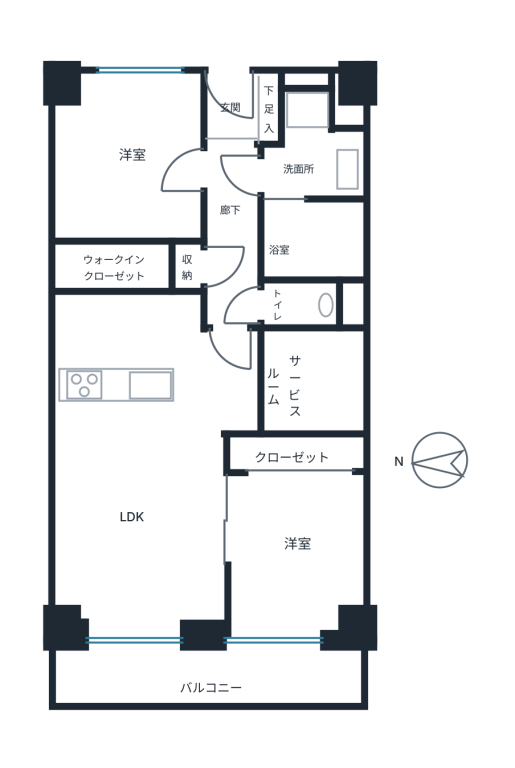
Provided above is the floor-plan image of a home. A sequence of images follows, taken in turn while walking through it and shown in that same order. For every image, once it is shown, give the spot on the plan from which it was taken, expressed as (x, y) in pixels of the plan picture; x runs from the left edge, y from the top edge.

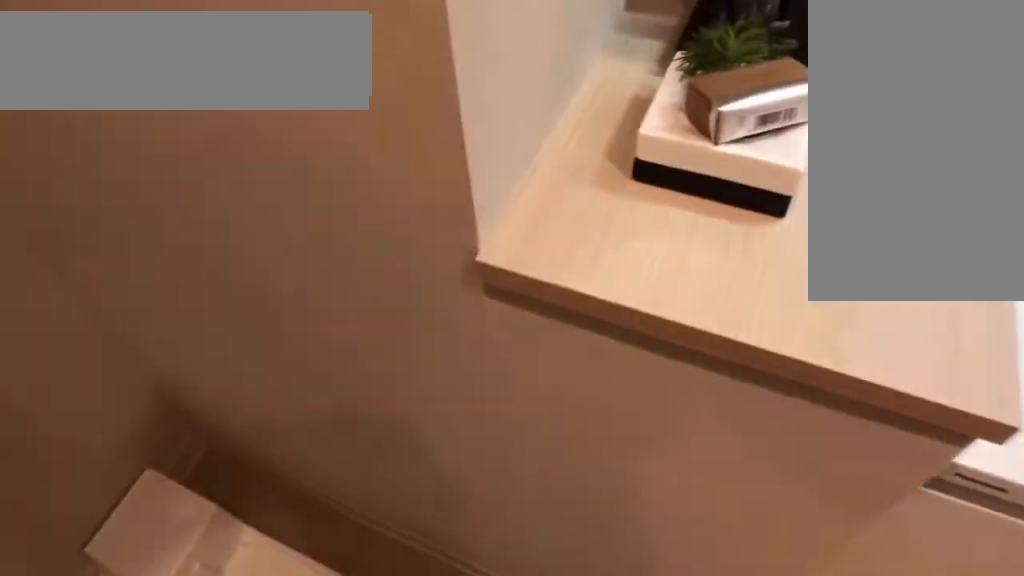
(312, 199)
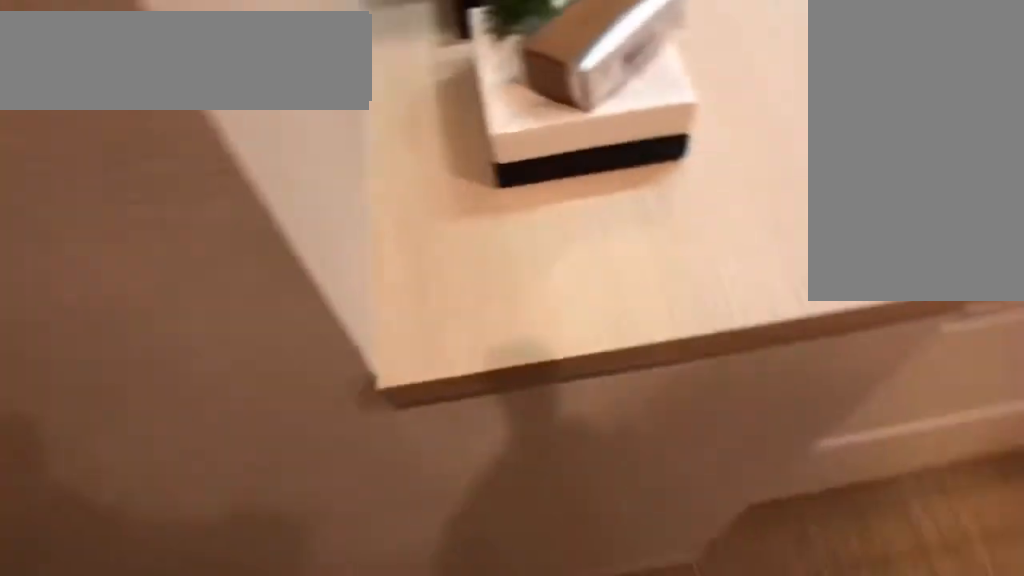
(312, 199)
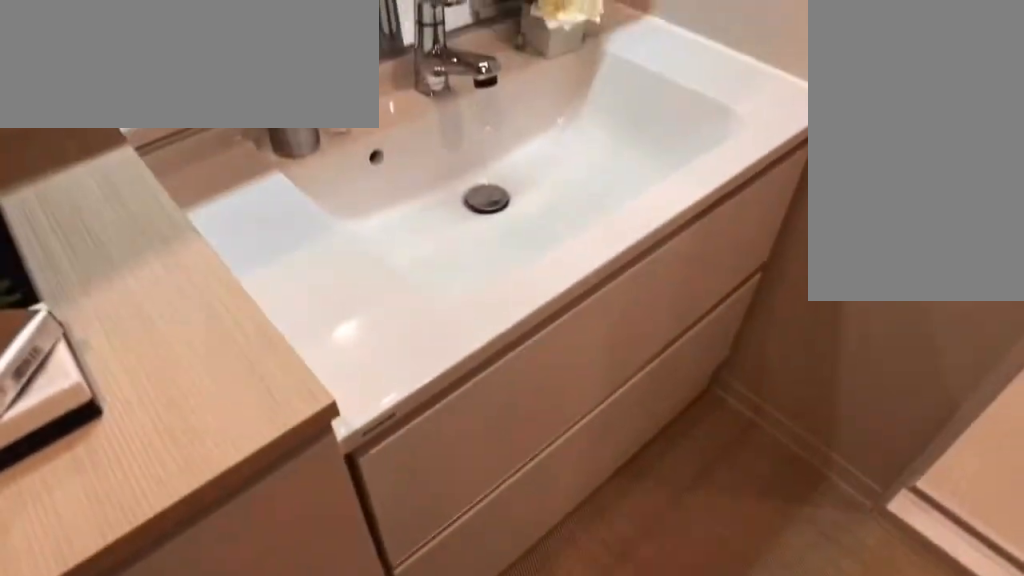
(313, 199)
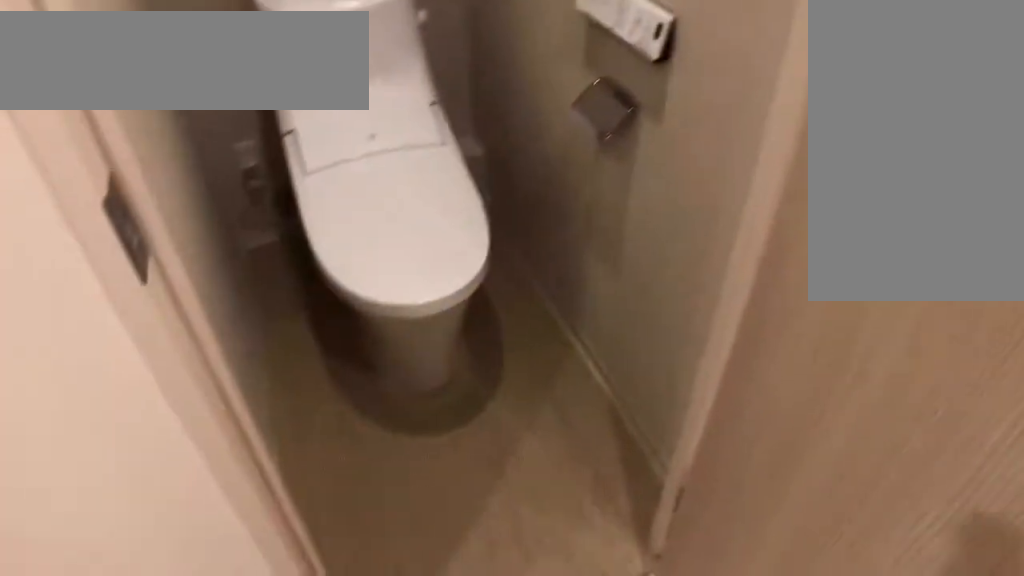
(296, 290)
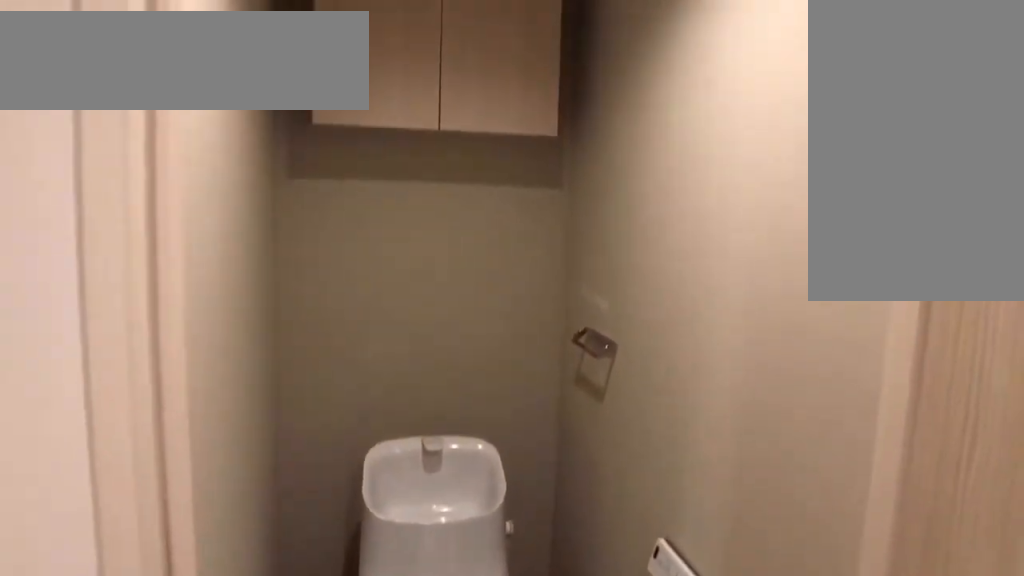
(296, 290)
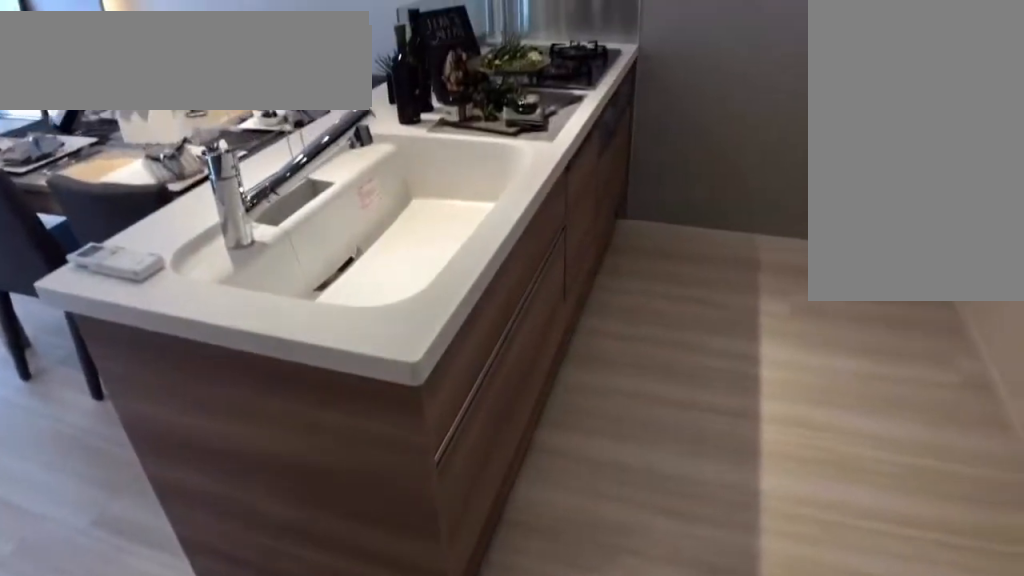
(161, 423)
